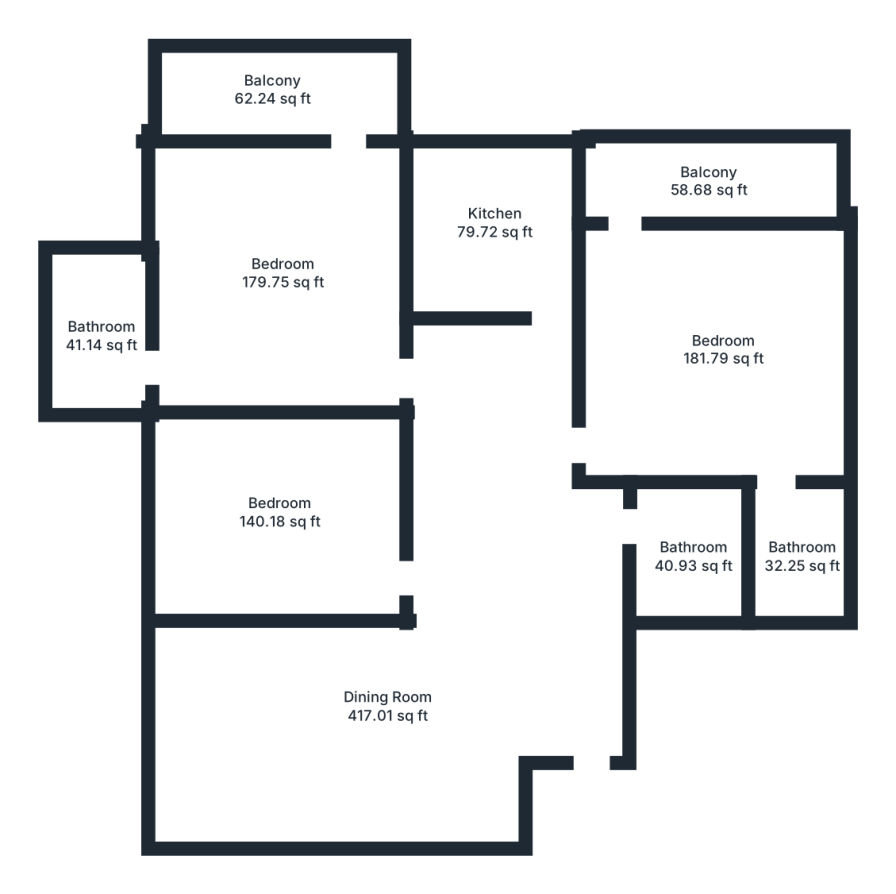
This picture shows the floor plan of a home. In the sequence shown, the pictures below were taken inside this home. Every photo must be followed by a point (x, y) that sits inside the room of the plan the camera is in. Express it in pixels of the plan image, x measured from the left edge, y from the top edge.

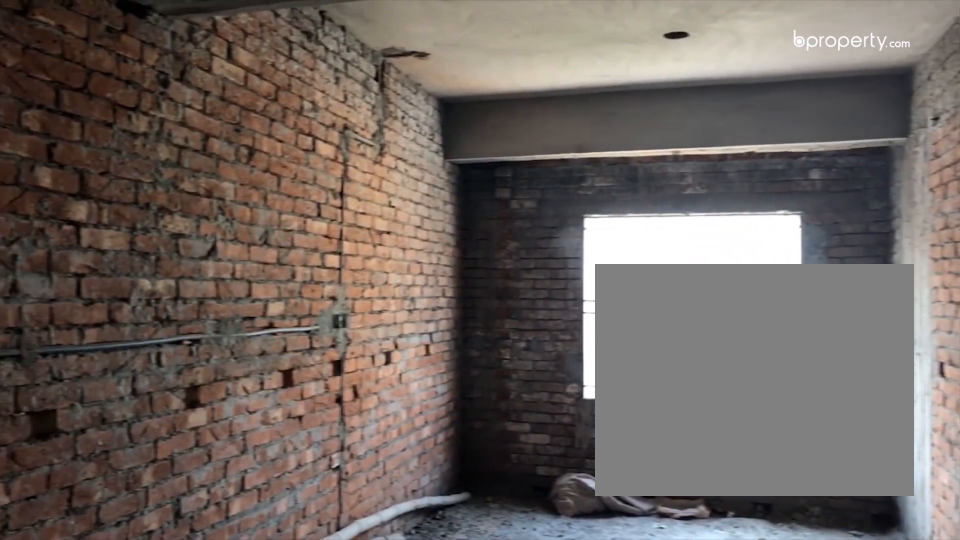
(517, 616)
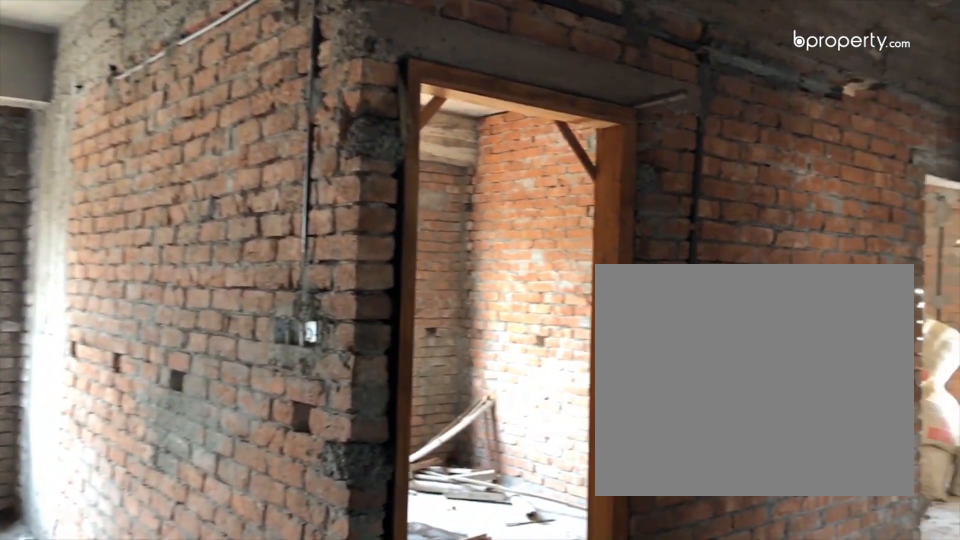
(517, 615)
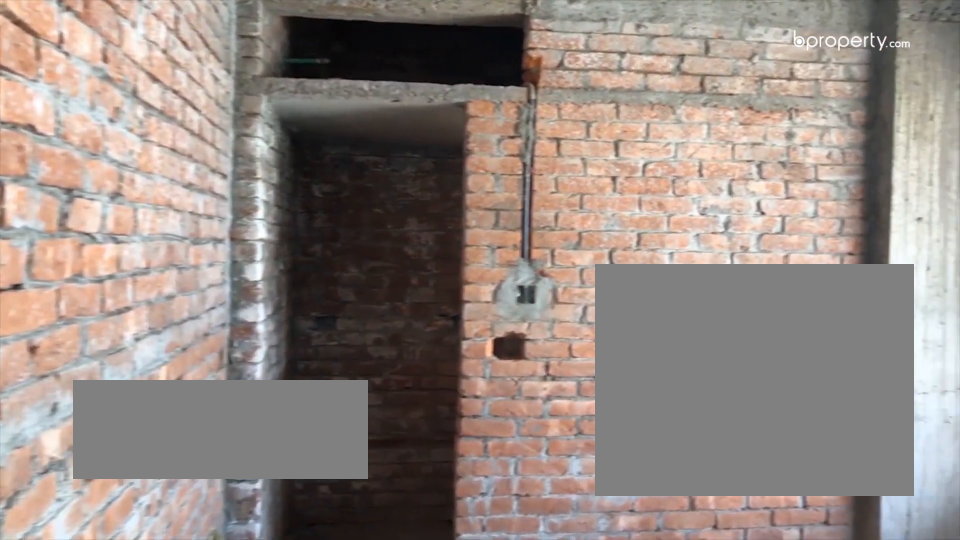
(285, 278)
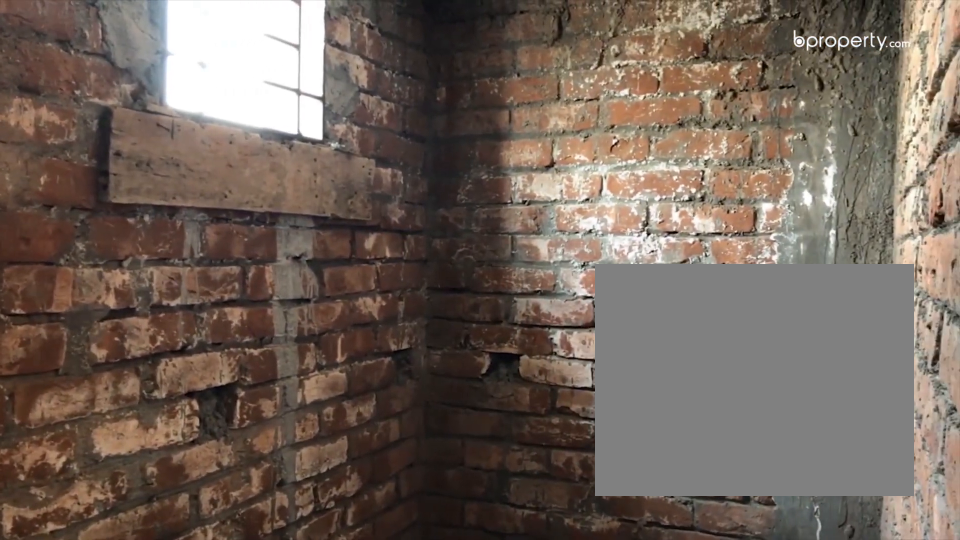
(106, 345)
